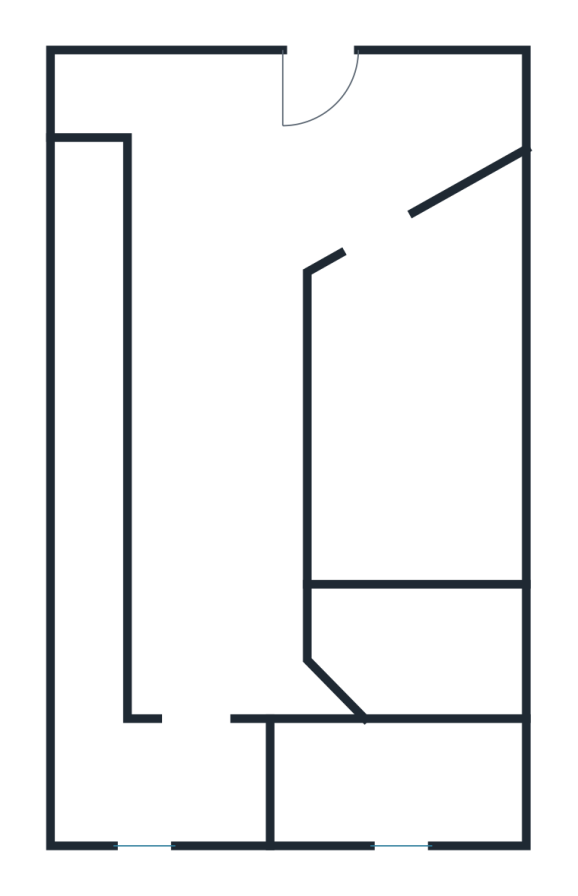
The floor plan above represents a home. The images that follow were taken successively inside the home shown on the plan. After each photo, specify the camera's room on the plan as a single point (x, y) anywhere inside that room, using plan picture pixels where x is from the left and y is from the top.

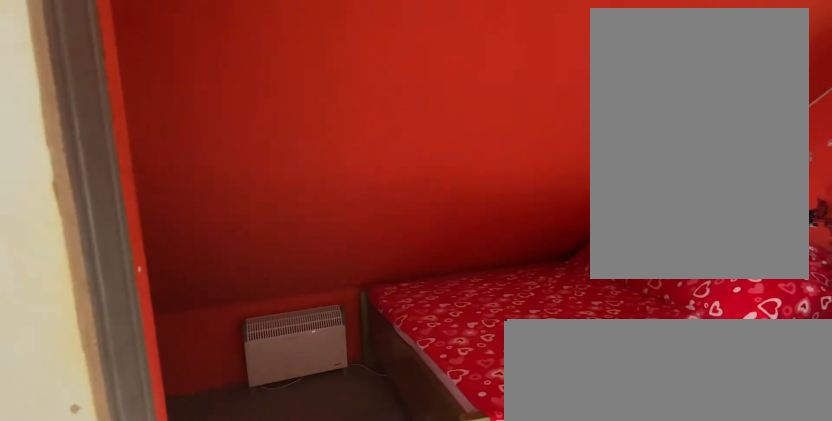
(413, 397)
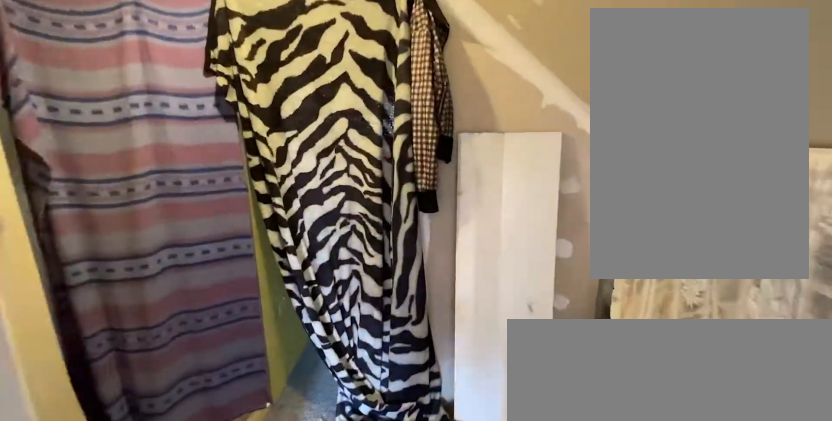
(218, 470)
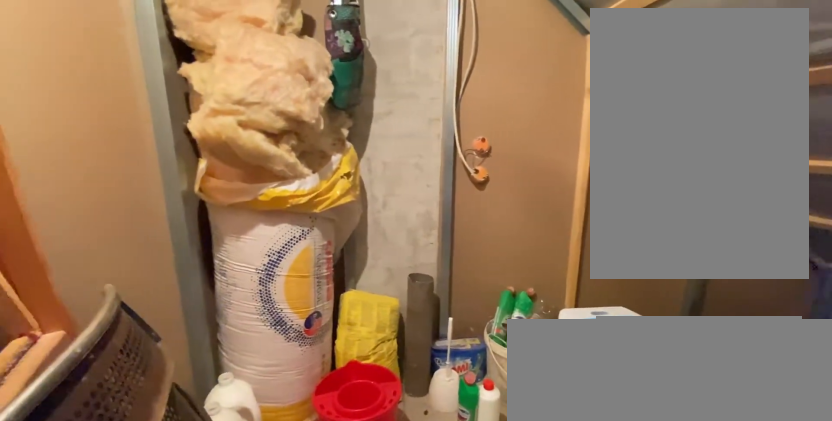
(420, 655)
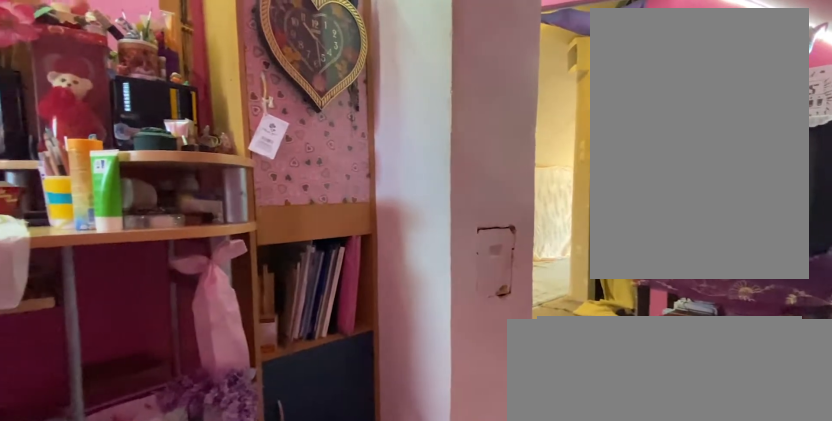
(391, 789)
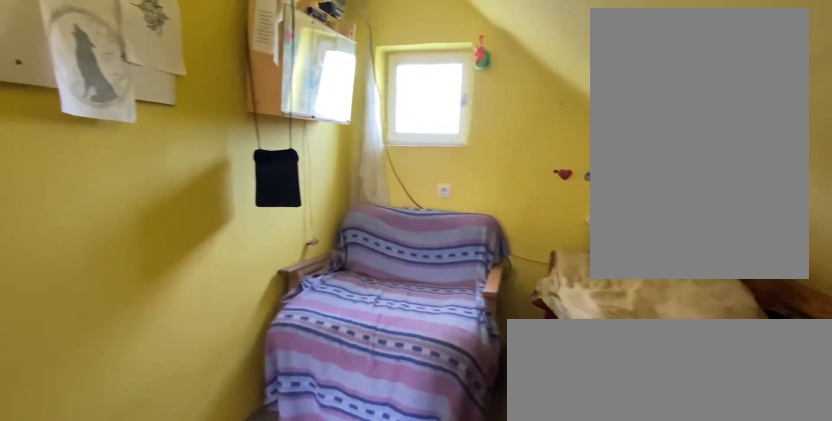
(152, 789)
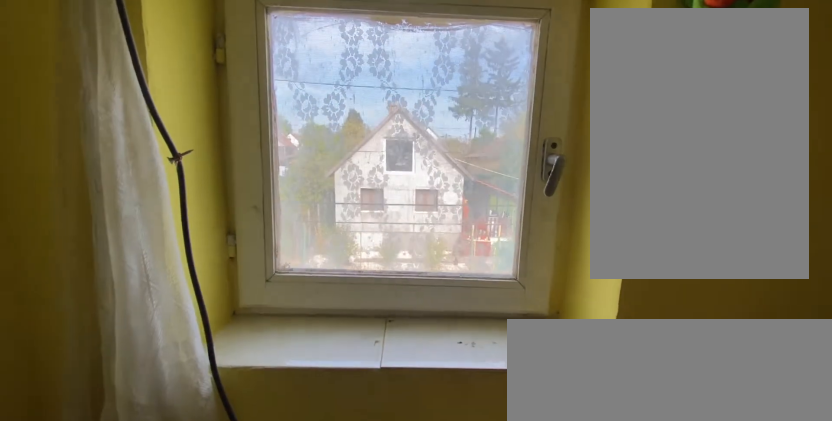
(153, 789)
